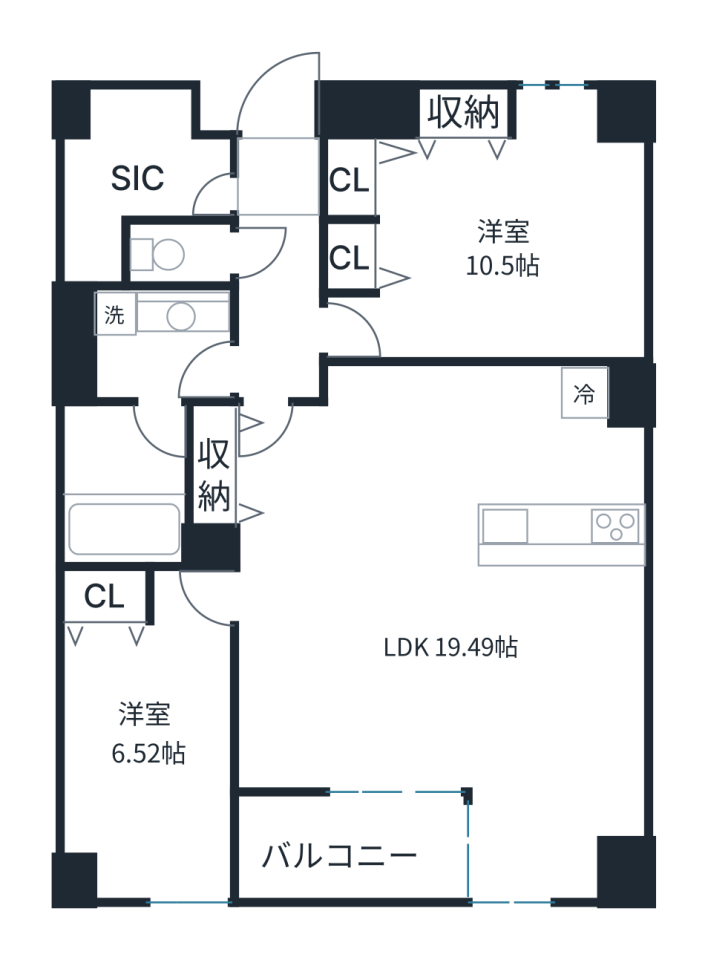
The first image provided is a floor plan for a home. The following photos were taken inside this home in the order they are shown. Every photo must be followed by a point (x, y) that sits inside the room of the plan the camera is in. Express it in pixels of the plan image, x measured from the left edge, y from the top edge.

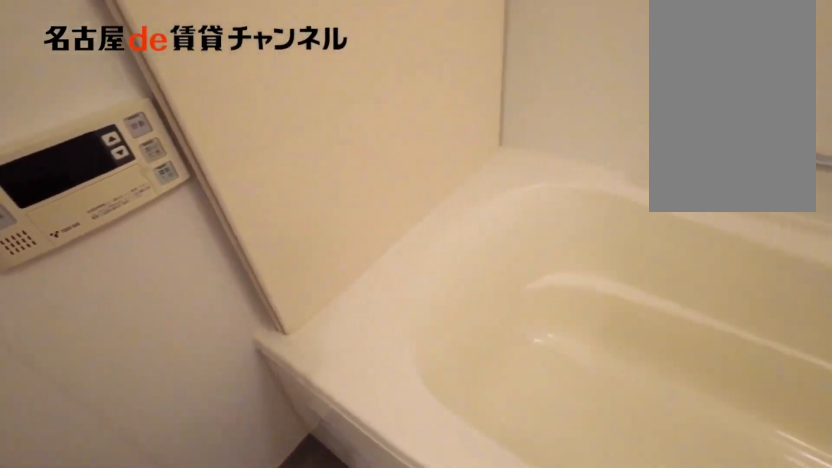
(132, 484)
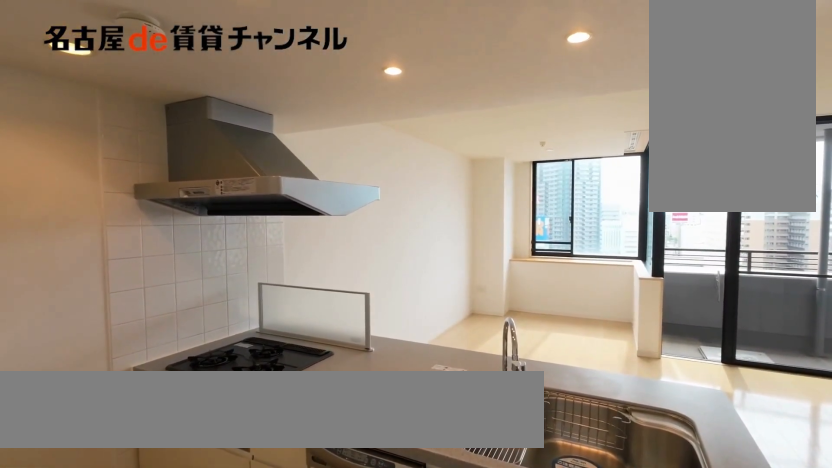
(560, 534)
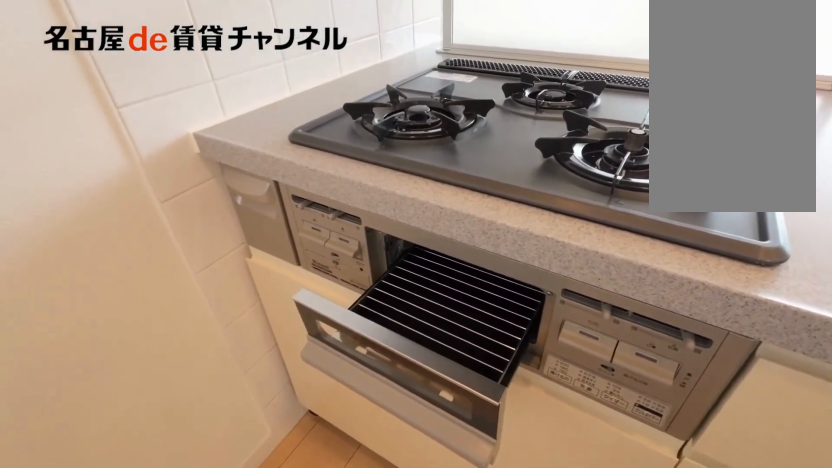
(560, 534)
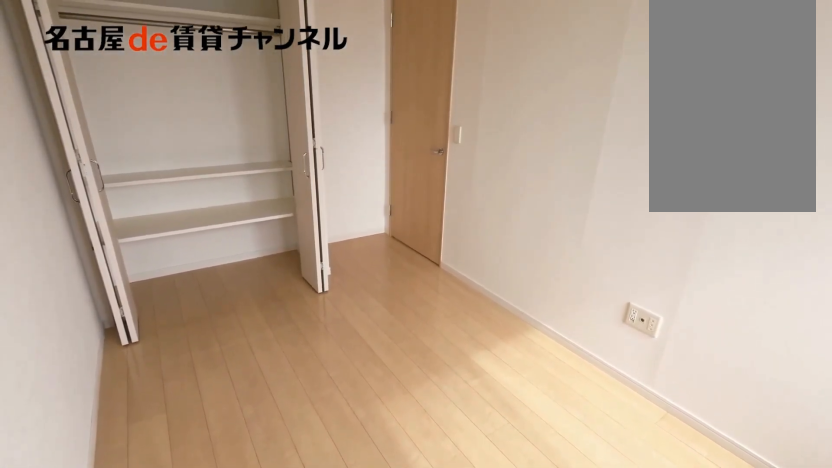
(154, 727)
